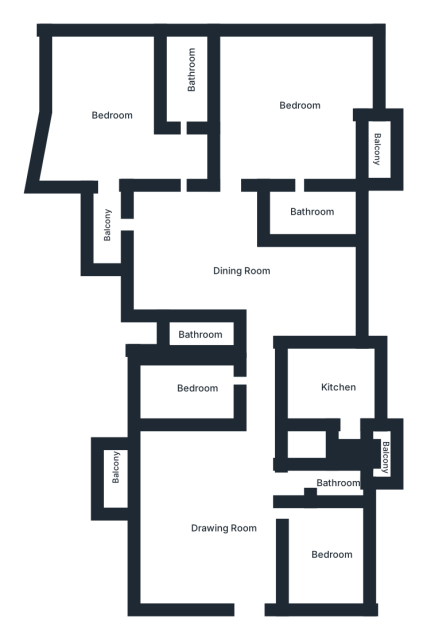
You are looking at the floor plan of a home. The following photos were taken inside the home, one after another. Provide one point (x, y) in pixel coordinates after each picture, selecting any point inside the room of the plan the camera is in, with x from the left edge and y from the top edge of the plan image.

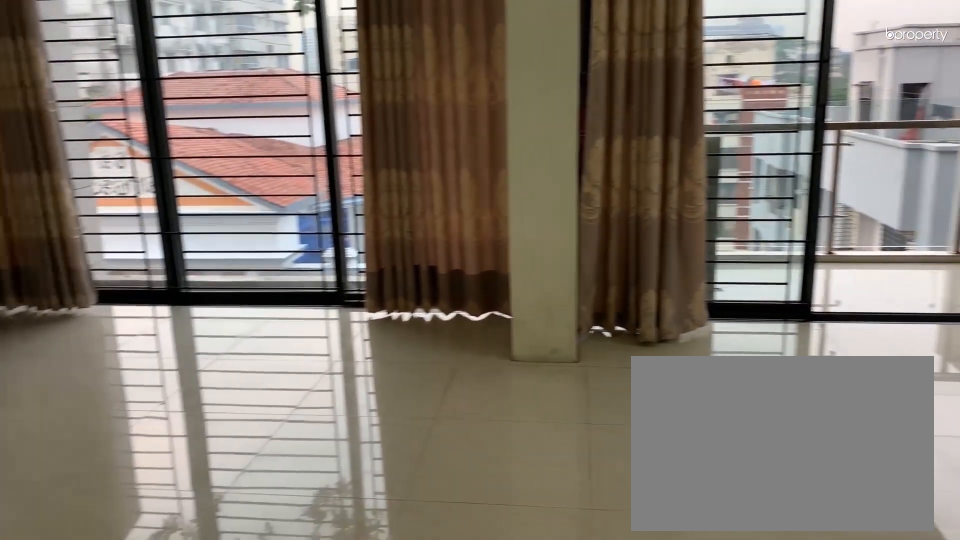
(226, 528)
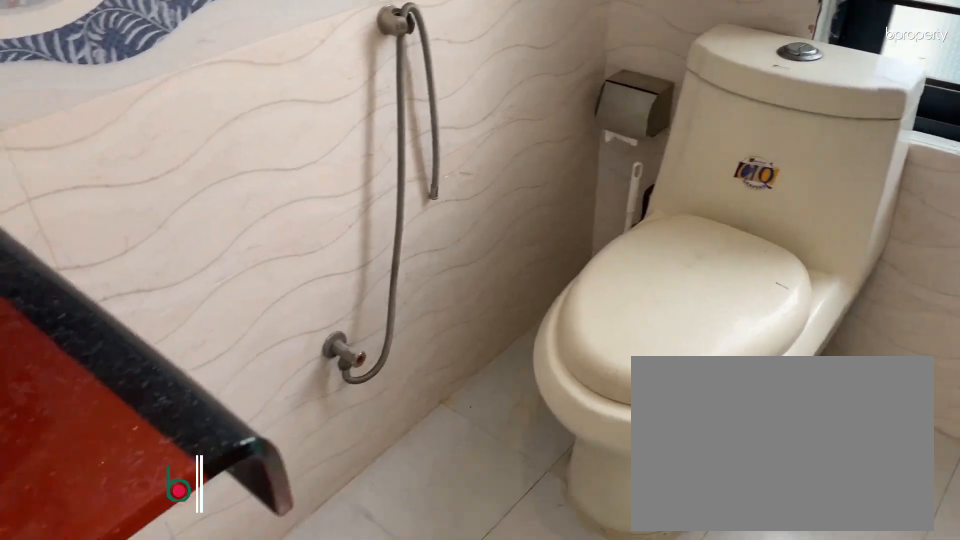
(339, 483)
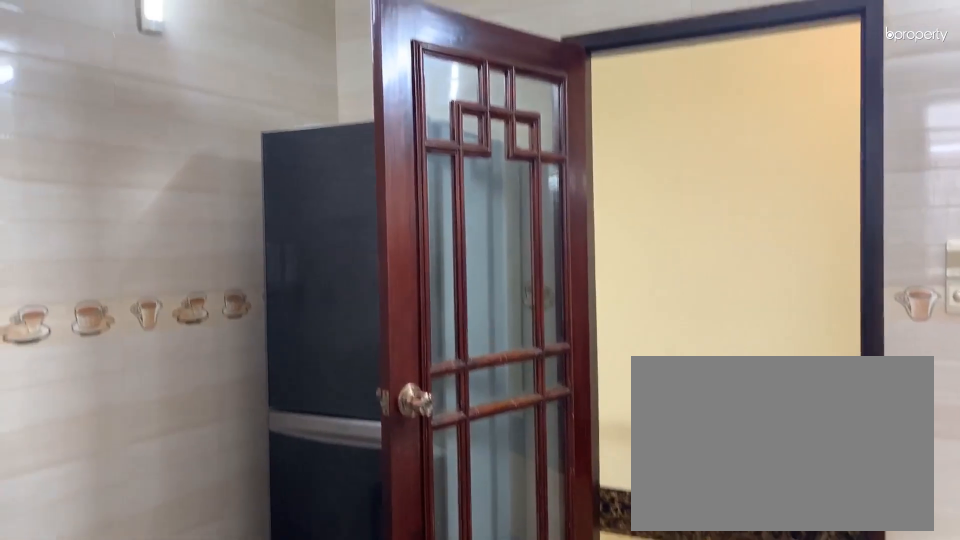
(342, 387)
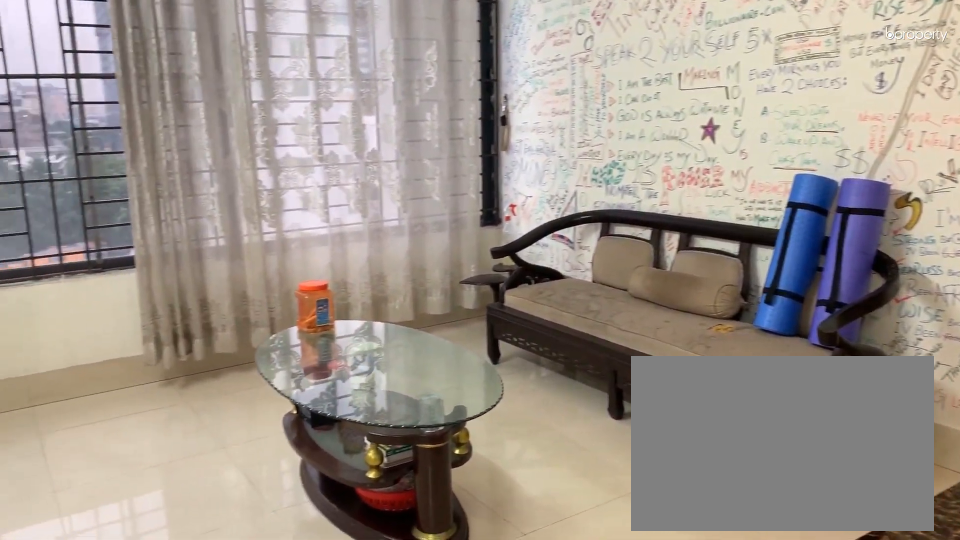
(229, 253)
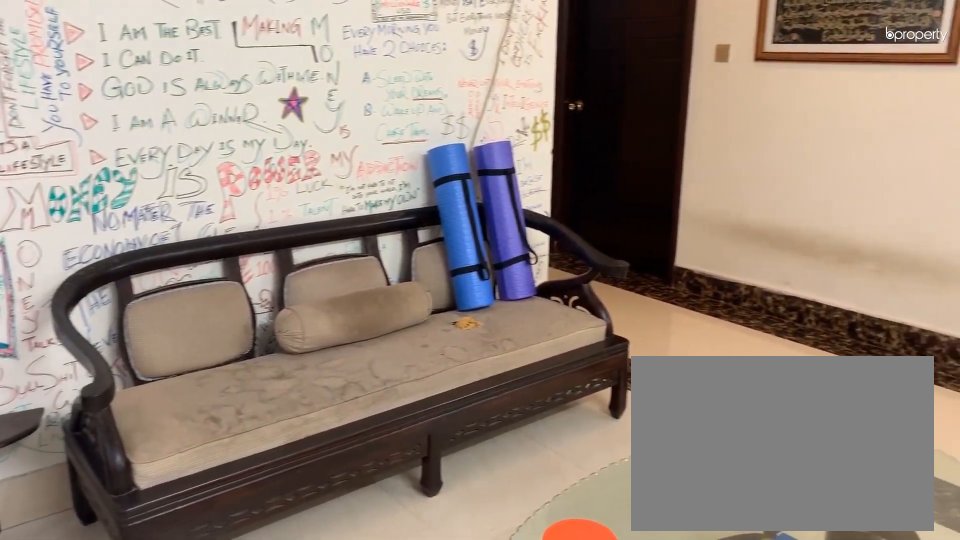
(301, 289)
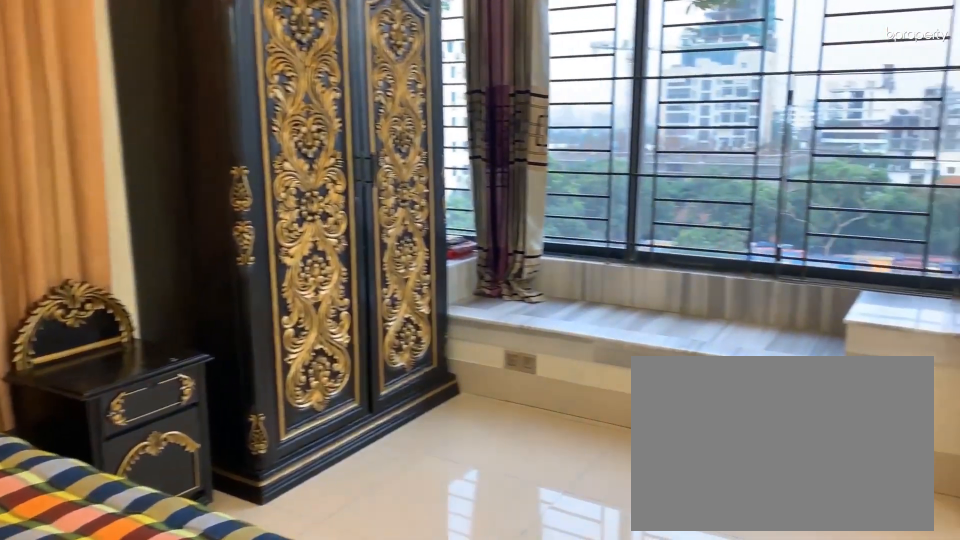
(296, 105)
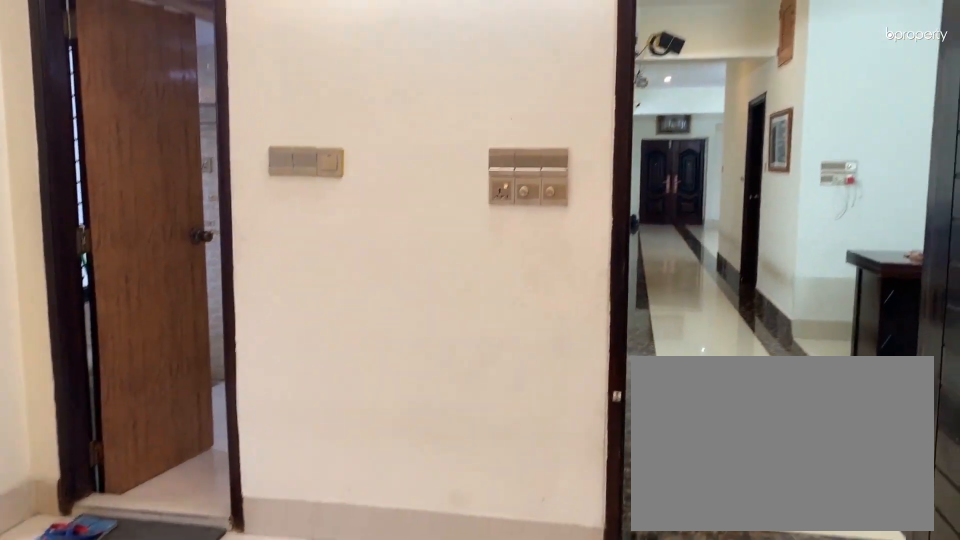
(296, 105)
